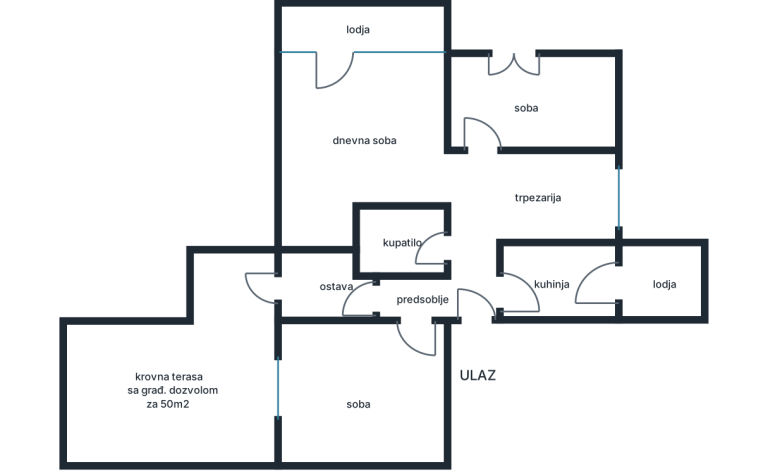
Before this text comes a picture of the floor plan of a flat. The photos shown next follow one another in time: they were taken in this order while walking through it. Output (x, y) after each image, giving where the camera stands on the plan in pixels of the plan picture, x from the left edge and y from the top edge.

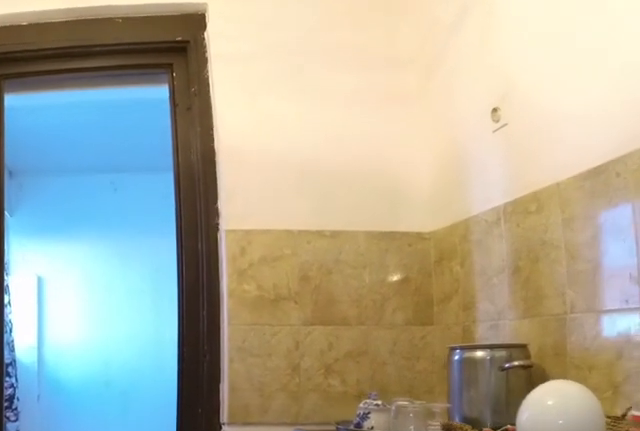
(503, 301)
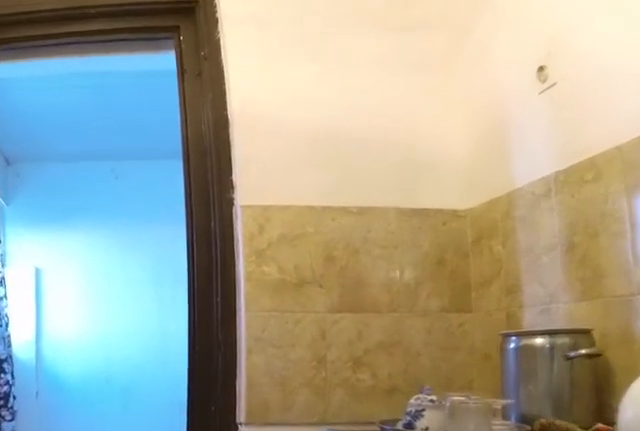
(513, 301)
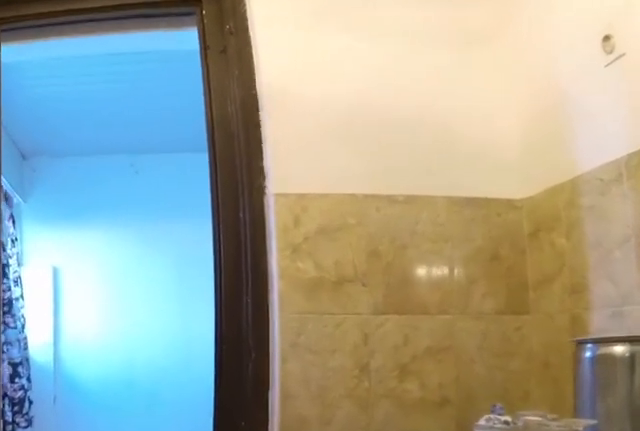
(523, 301)
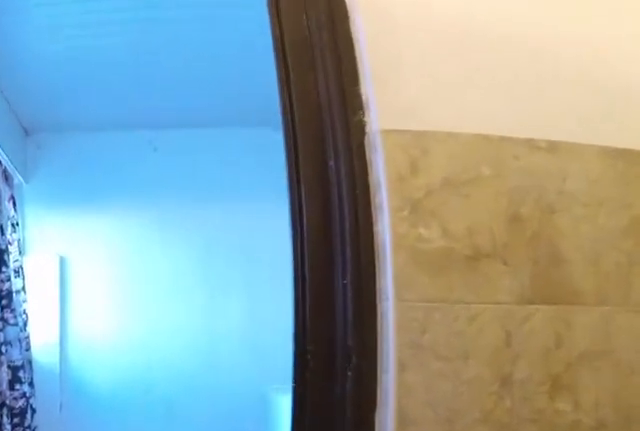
(542, 301)
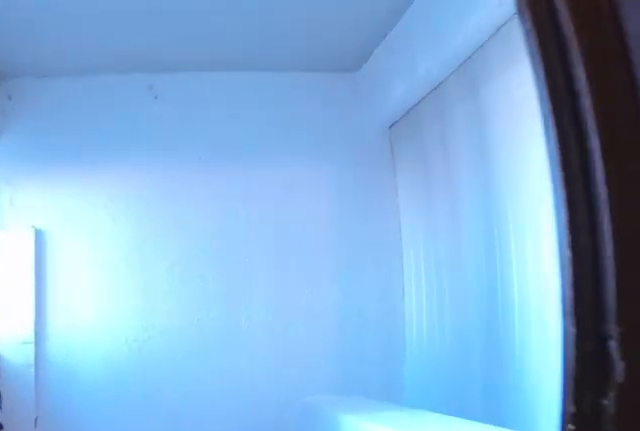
(571, 301)
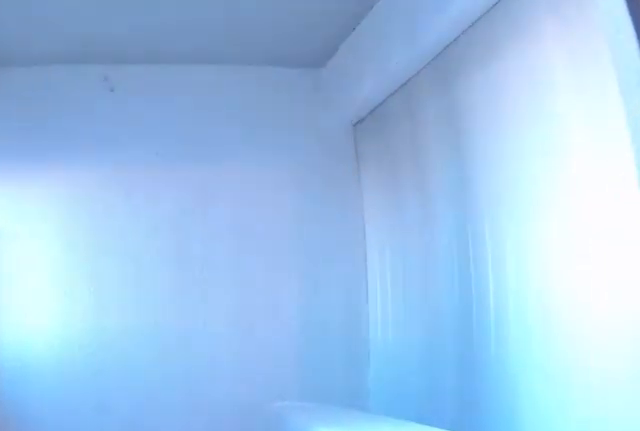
(580, 301)
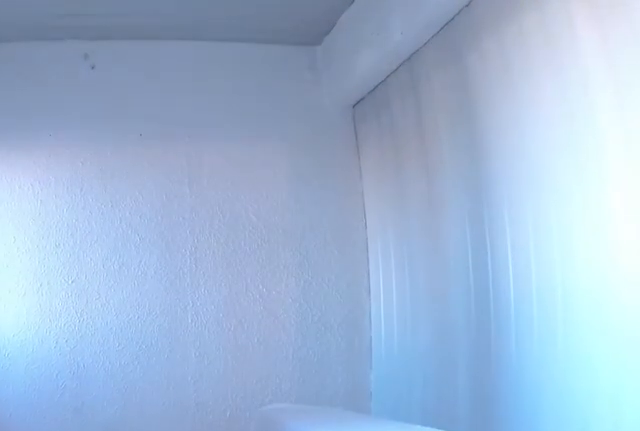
(596, 301)
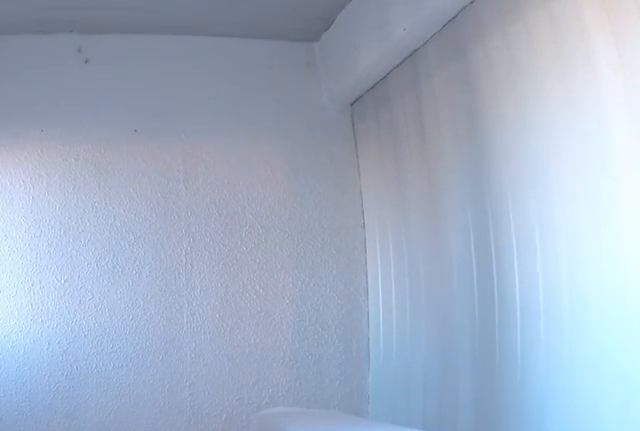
(611, 301)
